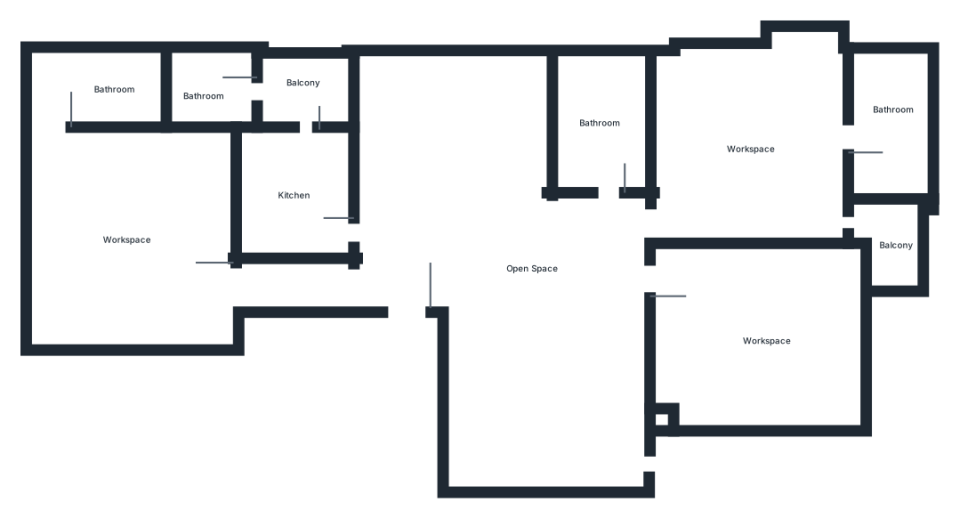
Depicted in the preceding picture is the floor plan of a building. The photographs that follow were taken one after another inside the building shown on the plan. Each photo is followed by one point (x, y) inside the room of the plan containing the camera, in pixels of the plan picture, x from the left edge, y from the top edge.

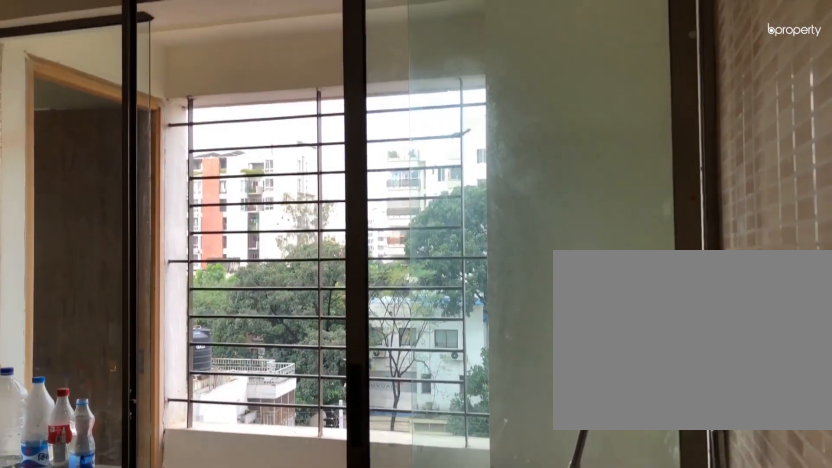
(304, 196)
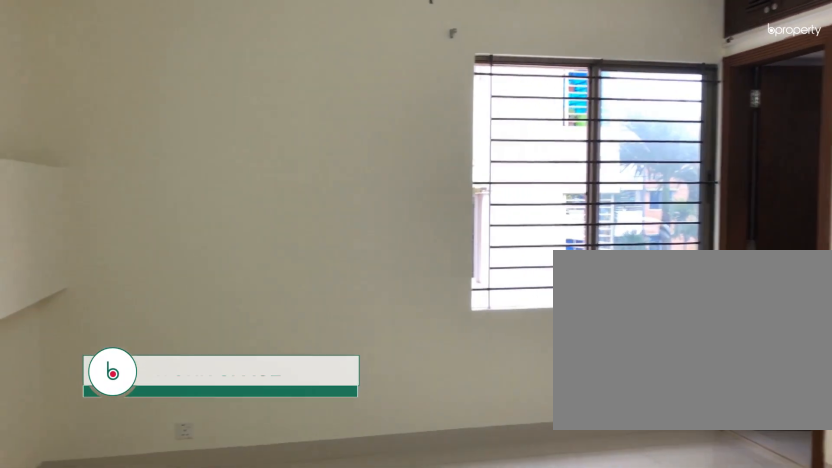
(131, 237)
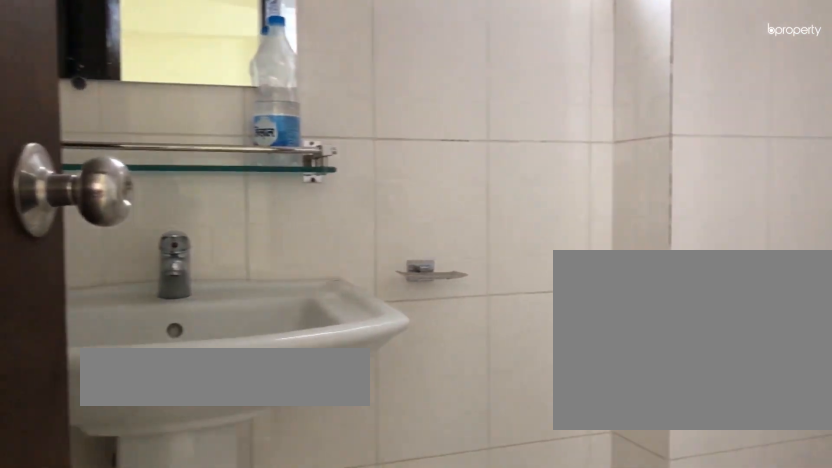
(99, 86)
